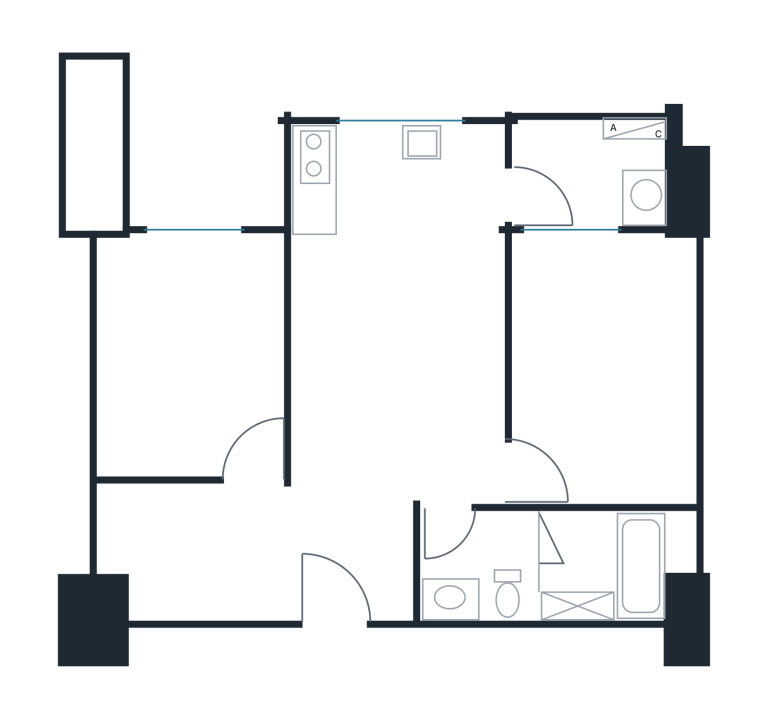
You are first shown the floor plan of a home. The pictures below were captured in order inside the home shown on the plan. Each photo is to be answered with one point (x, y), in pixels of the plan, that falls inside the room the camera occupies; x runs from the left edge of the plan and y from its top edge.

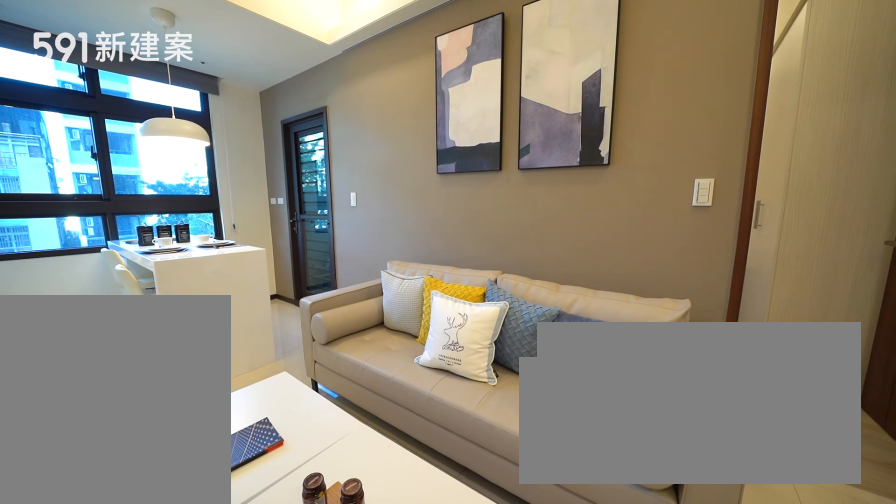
(398, 369)
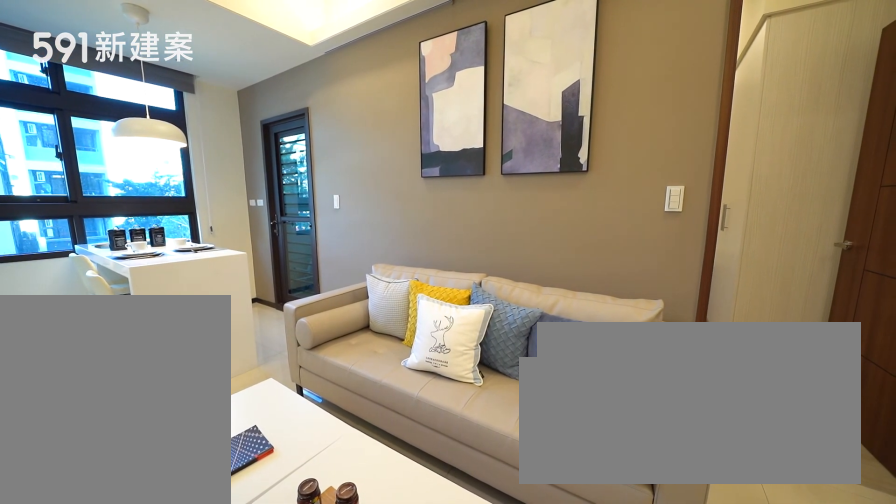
(398, 369)
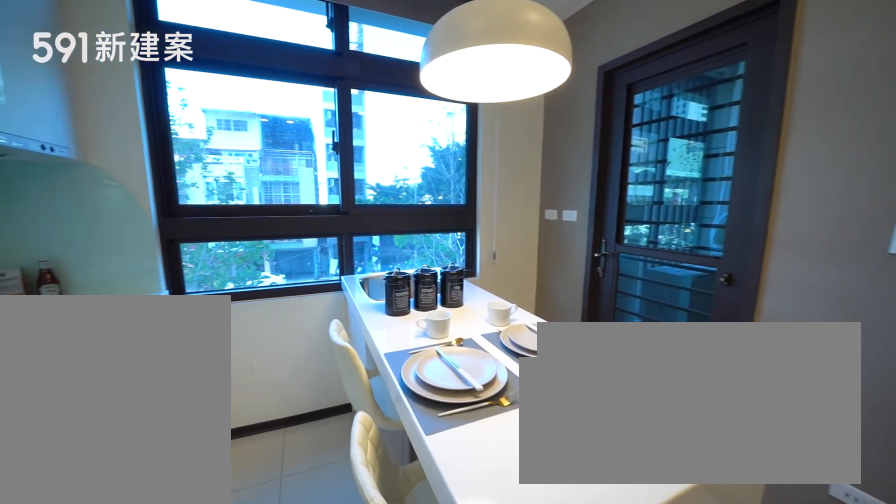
(398, 188)
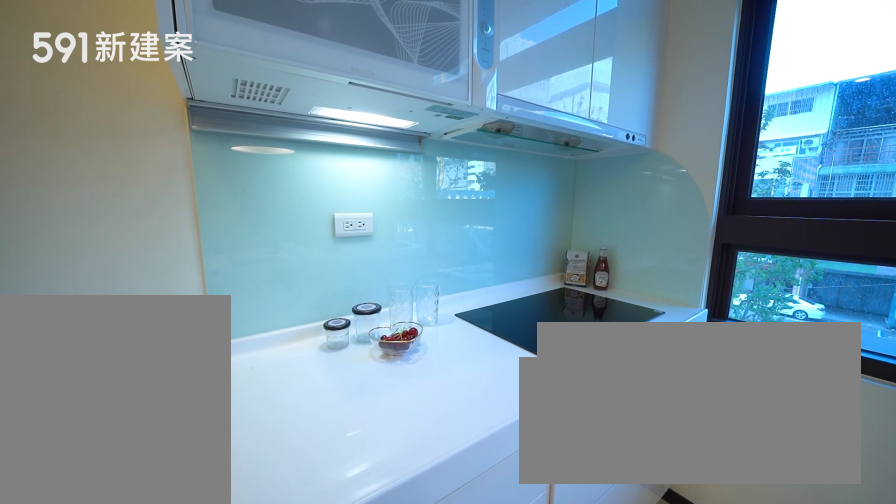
(398, 188)
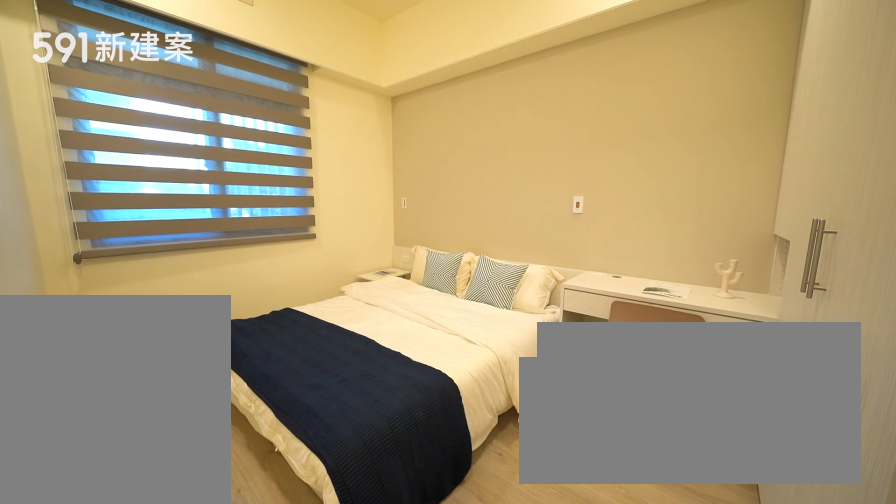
(605, 364)
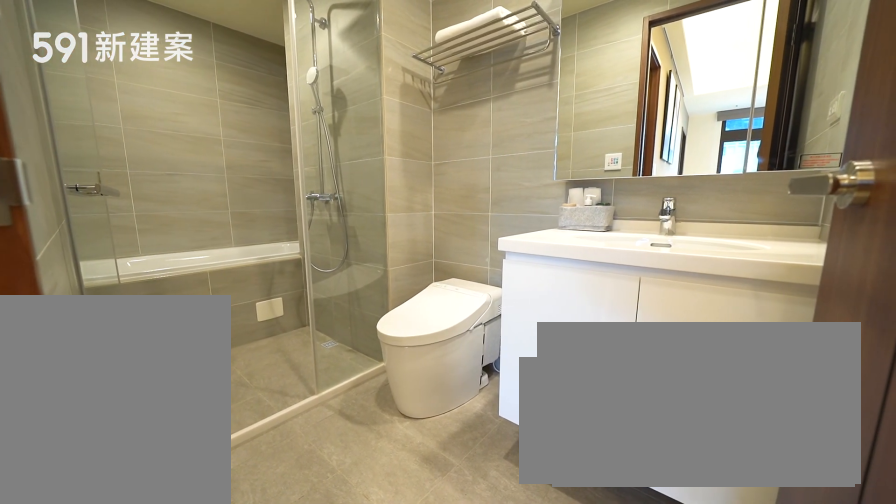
(564, 566)
